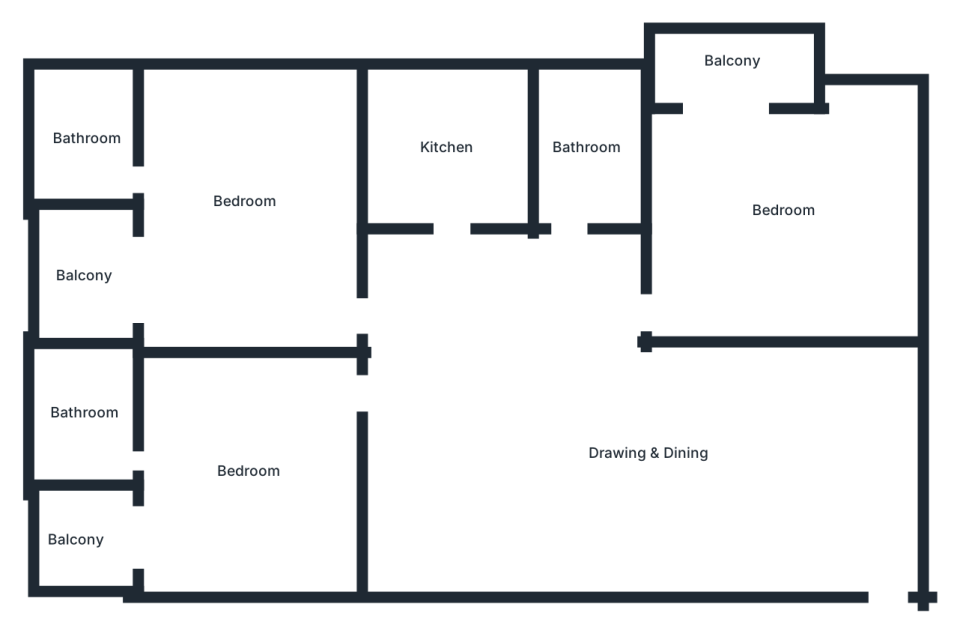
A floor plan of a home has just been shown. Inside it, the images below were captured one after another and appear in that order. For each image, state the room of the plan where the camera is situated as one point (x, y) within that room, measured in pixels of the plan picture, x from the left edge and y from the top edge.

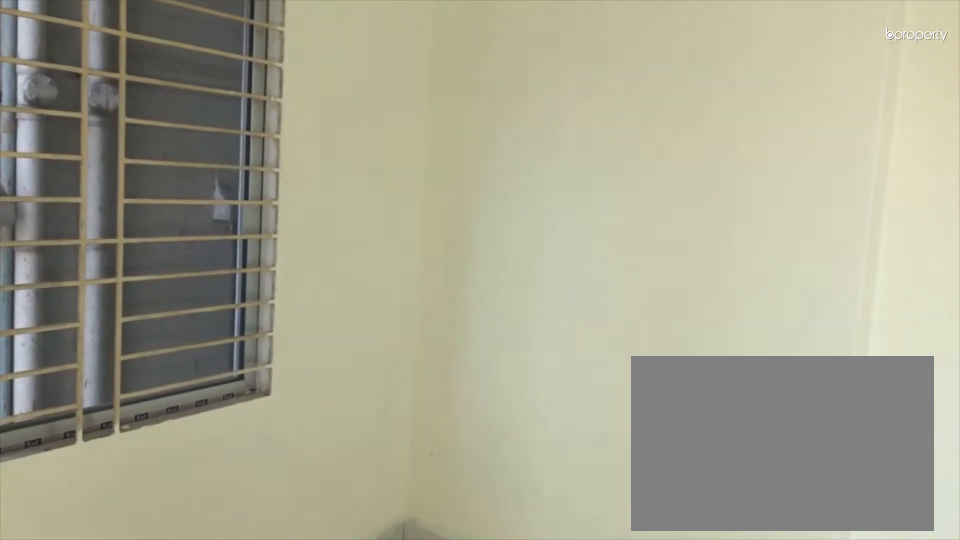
(247, 203)
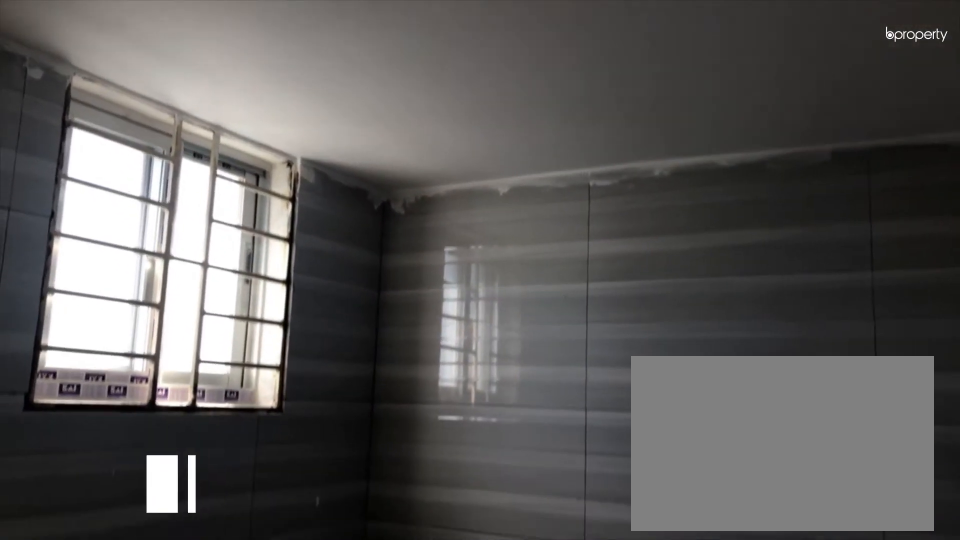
(90, 136)
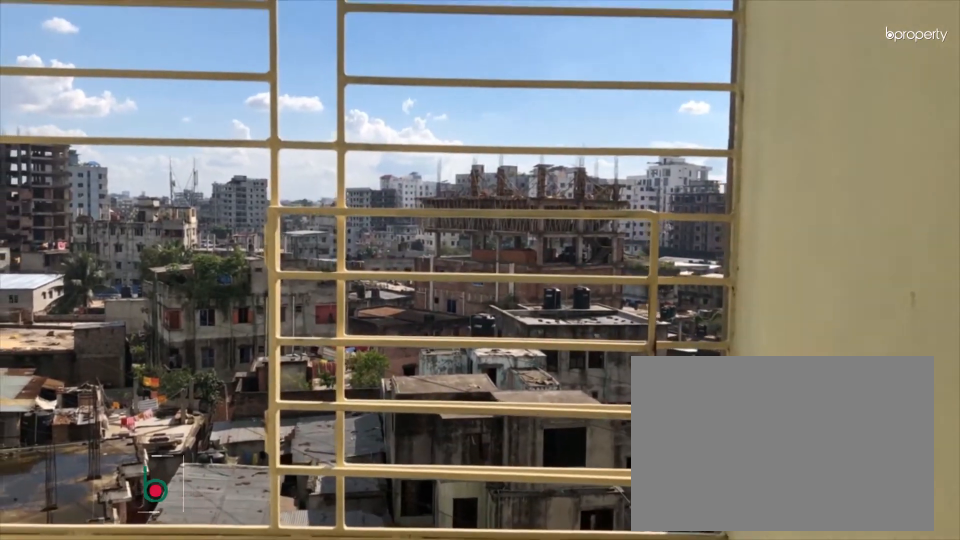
(81, 279)
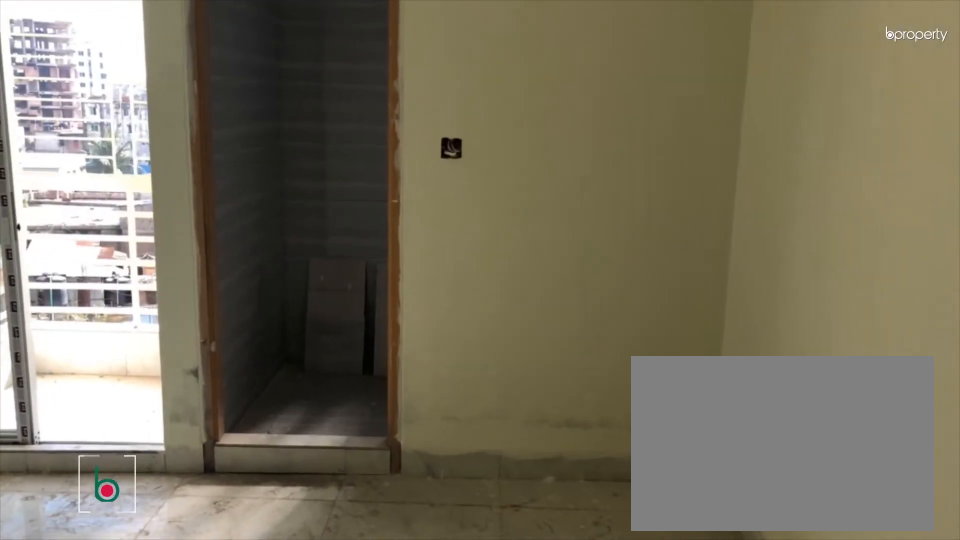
(247, 468)
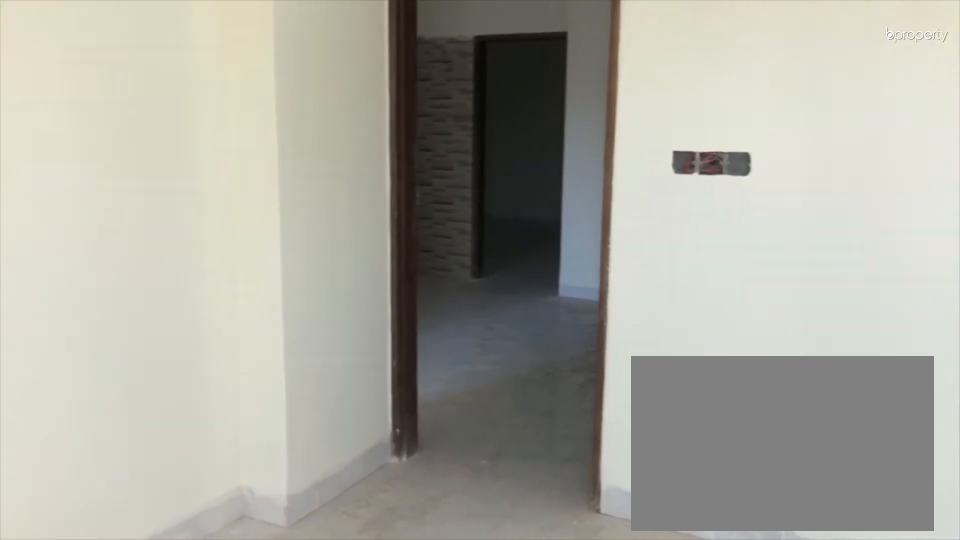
(247, 468)
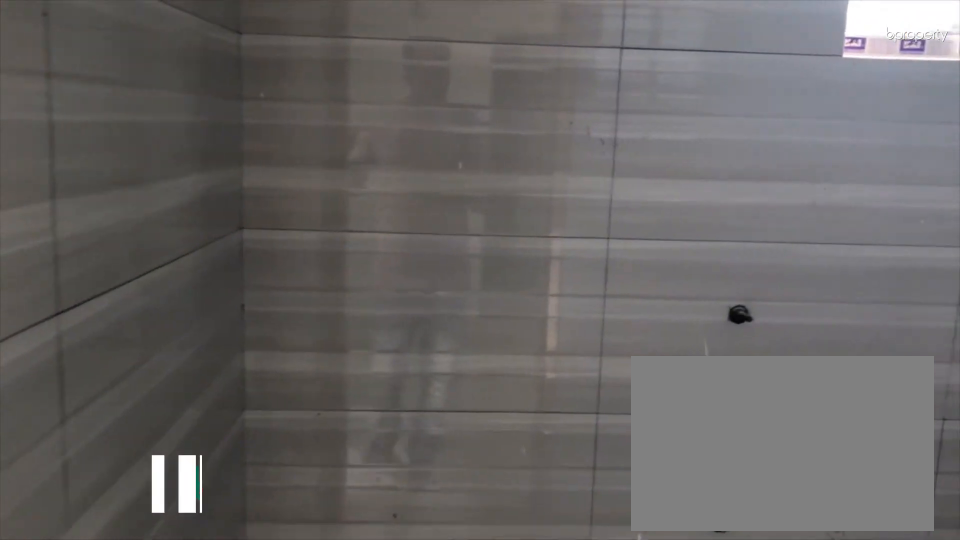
(89, 410)
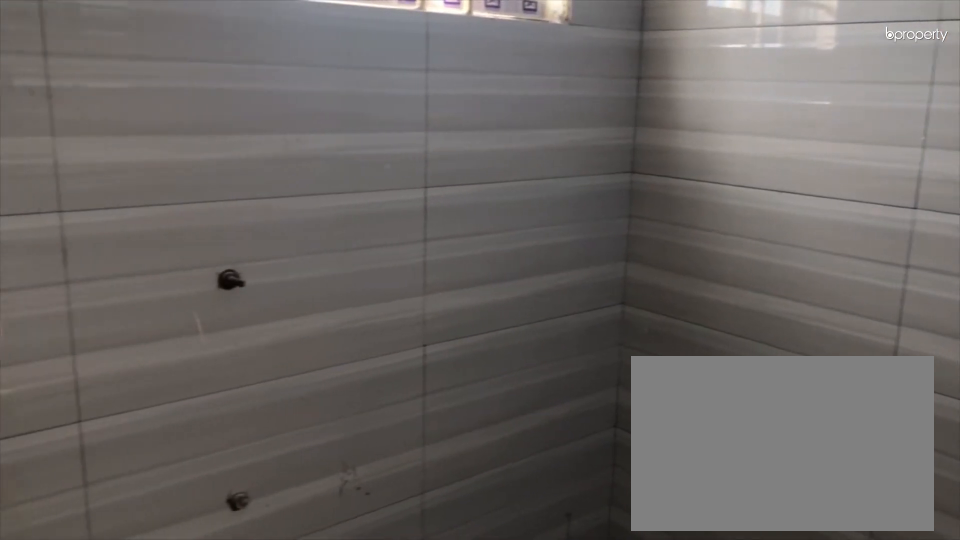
(89, 410)
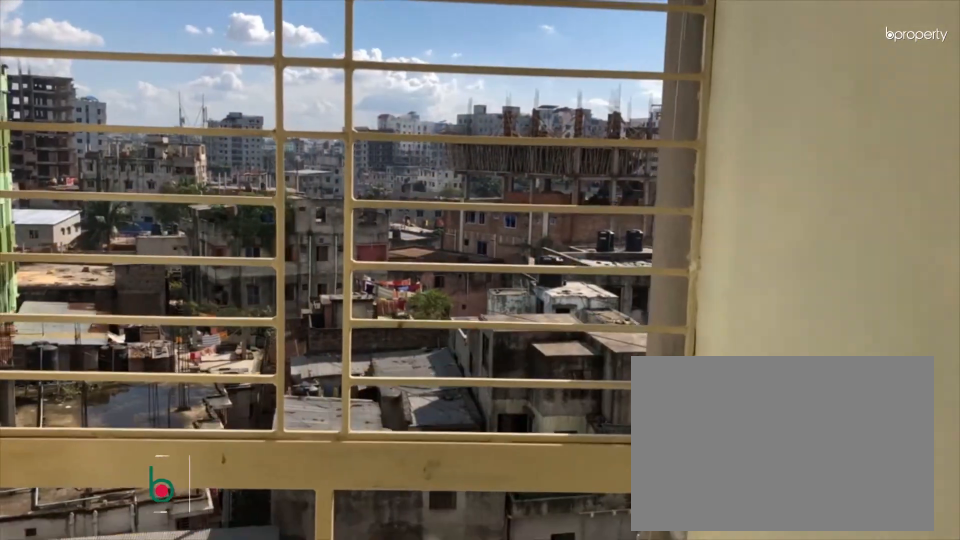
(76, 540)
